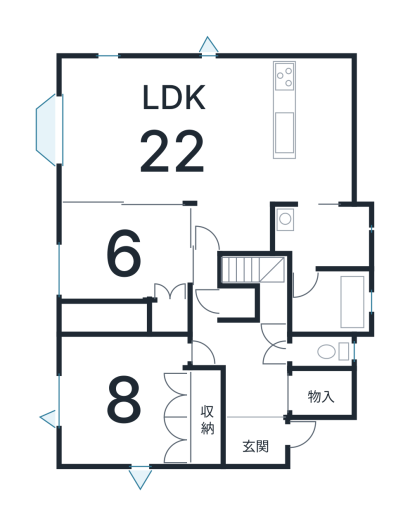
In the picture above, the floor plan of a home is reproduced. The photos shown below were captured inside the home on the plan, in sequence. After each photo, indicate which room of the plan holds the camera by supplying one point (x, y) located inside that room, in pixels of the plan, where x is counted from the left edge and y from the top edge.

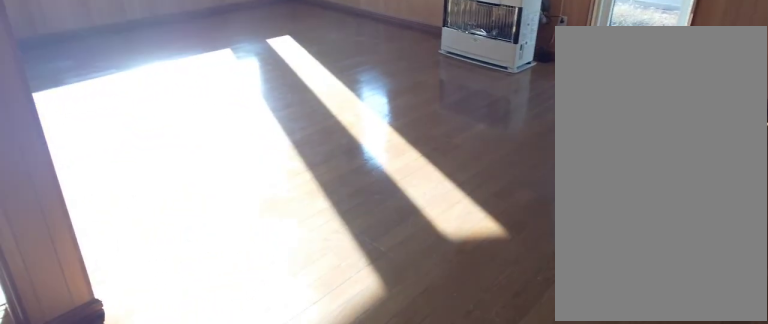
(205, 134)
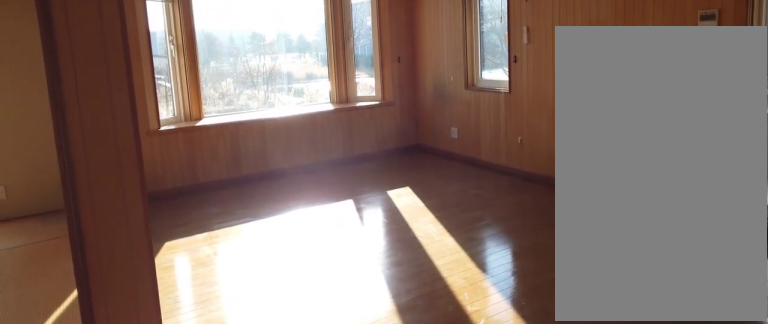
(205, 134)
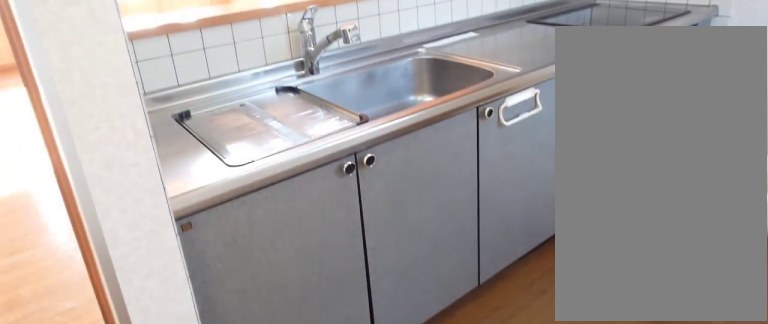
(331, 144)
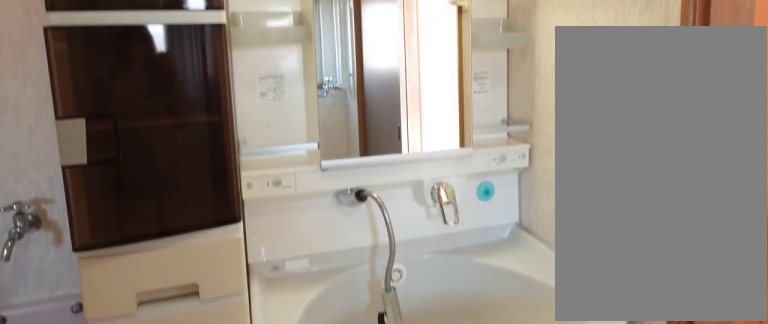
(331, 248)
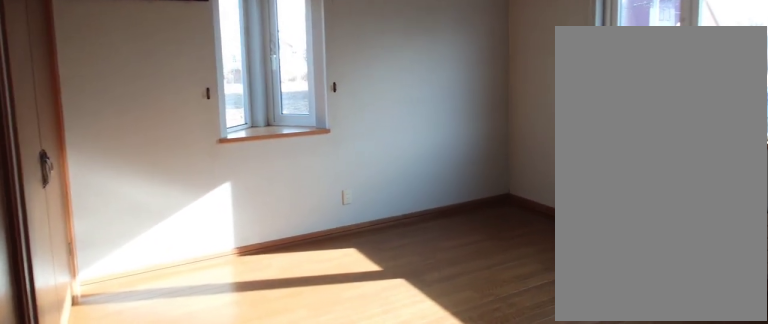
(118, 407)
